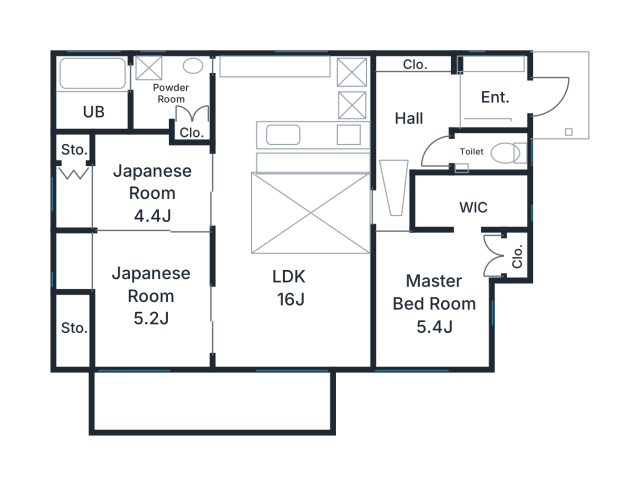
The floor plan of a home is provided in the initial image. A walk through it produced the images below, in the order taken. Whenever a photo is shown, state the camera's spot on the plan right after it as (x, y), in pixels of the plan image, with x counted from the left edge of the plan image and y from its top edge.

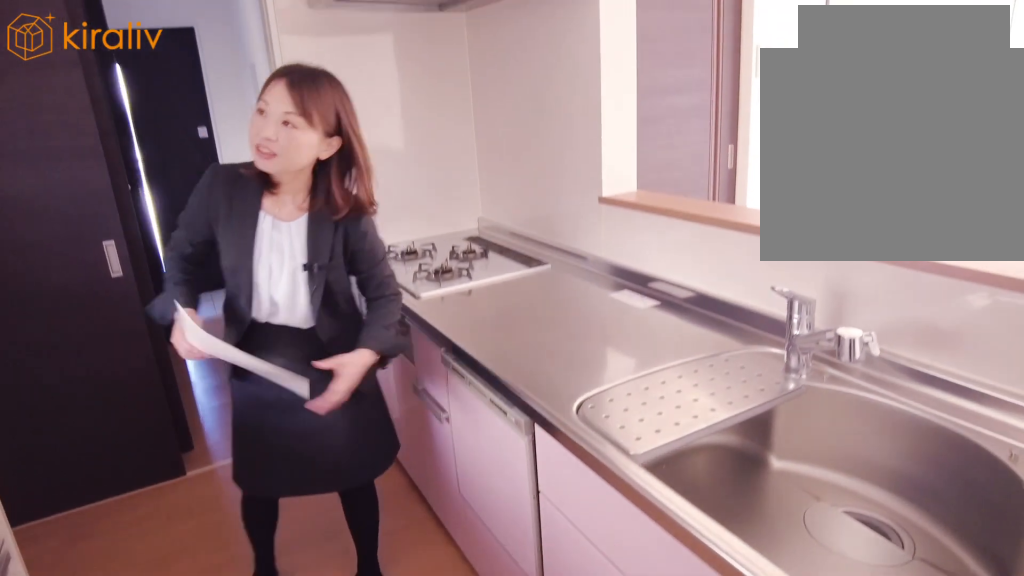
(278, 109)
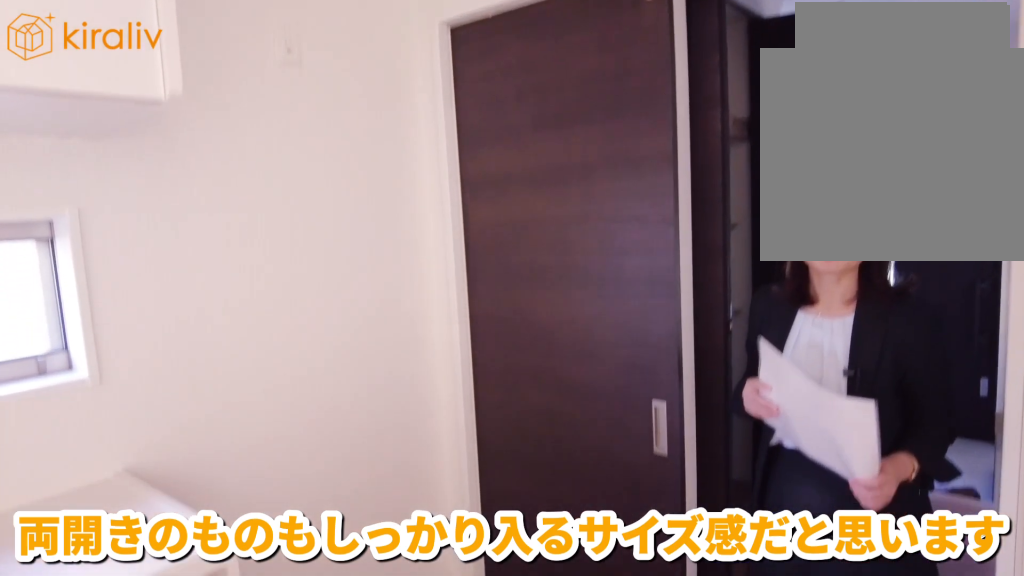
(278, 105)
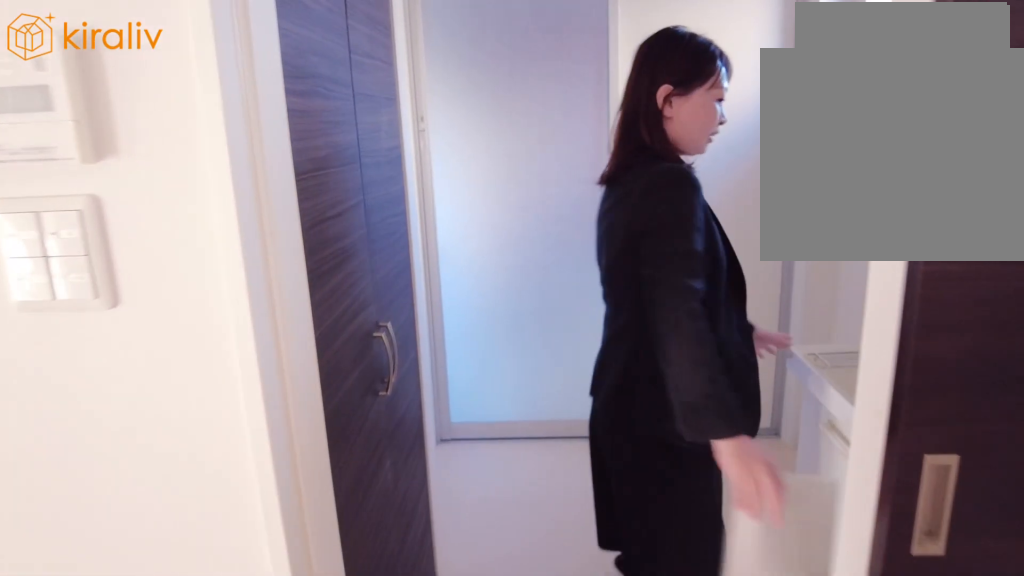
(185, 109)
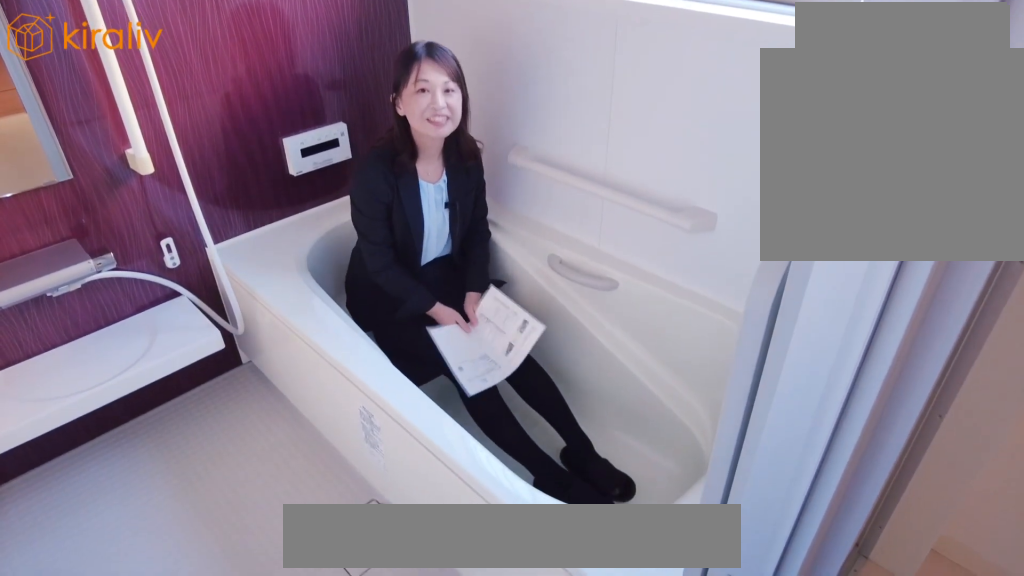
(98, 113)
